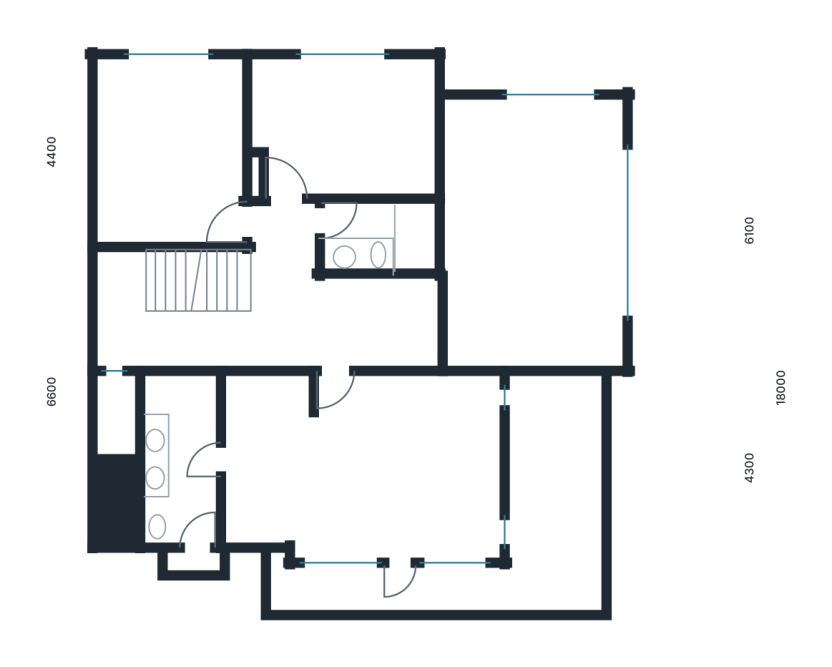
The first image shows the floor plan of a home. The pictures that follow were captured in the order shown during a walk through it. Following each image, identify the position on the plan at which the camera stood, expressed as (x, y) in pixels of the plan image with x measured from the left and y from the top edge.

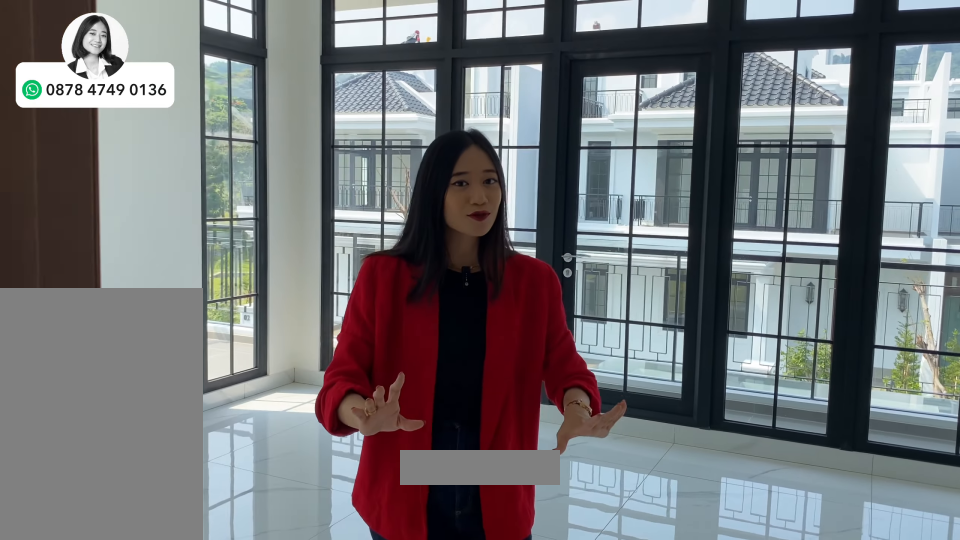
(421, 438)
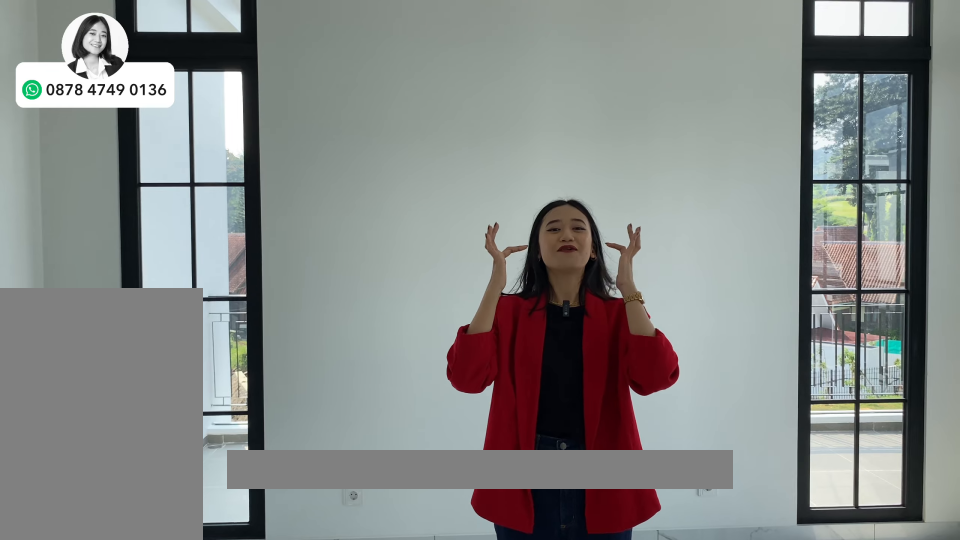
(421, 438)
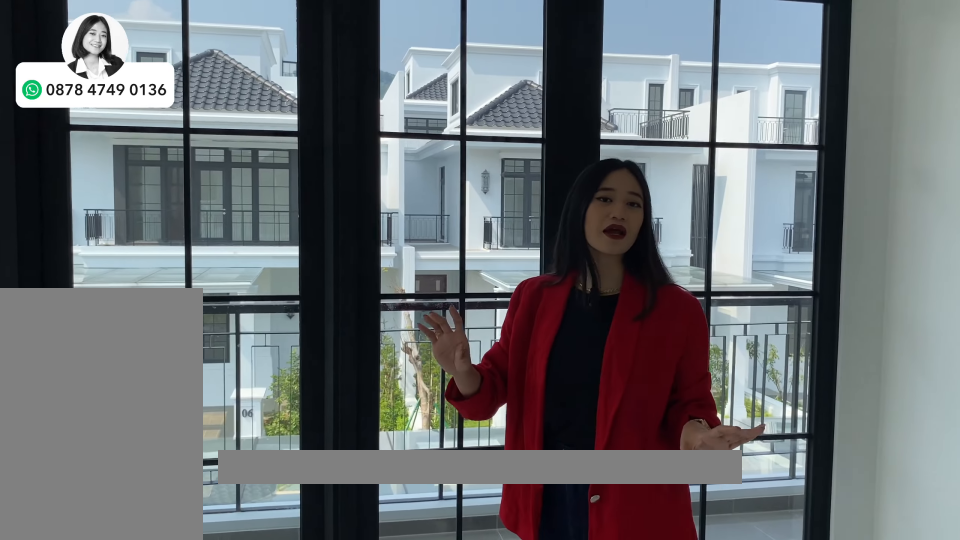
(263, 414)
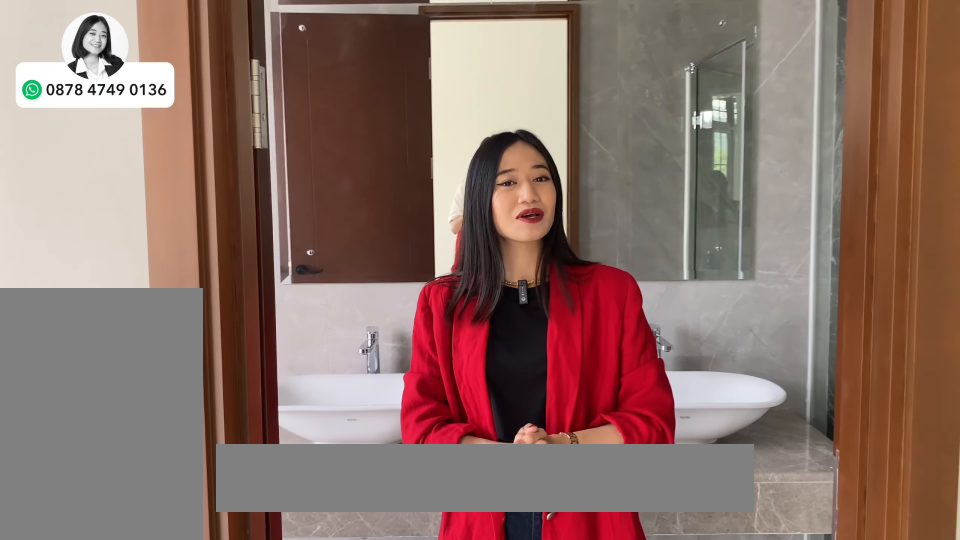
(192, 449)
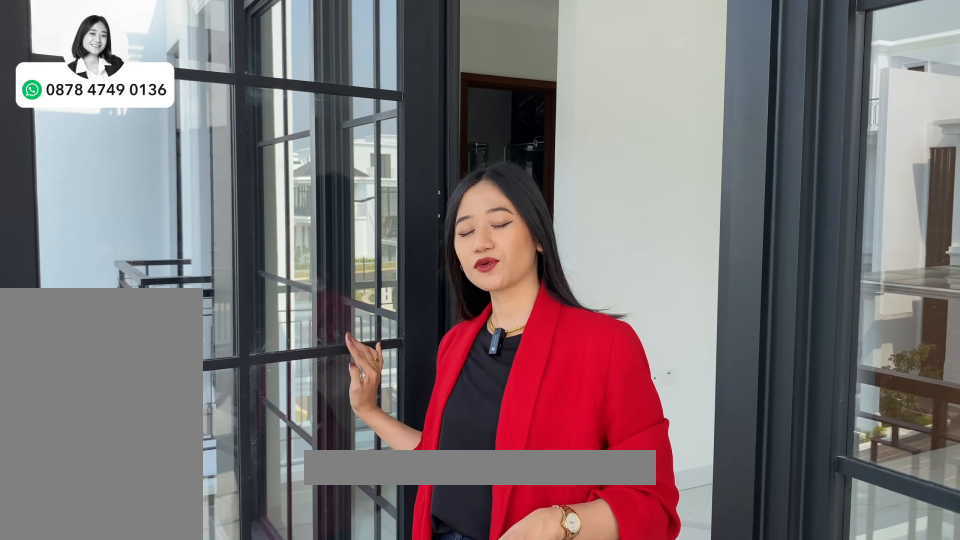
(436, 593)
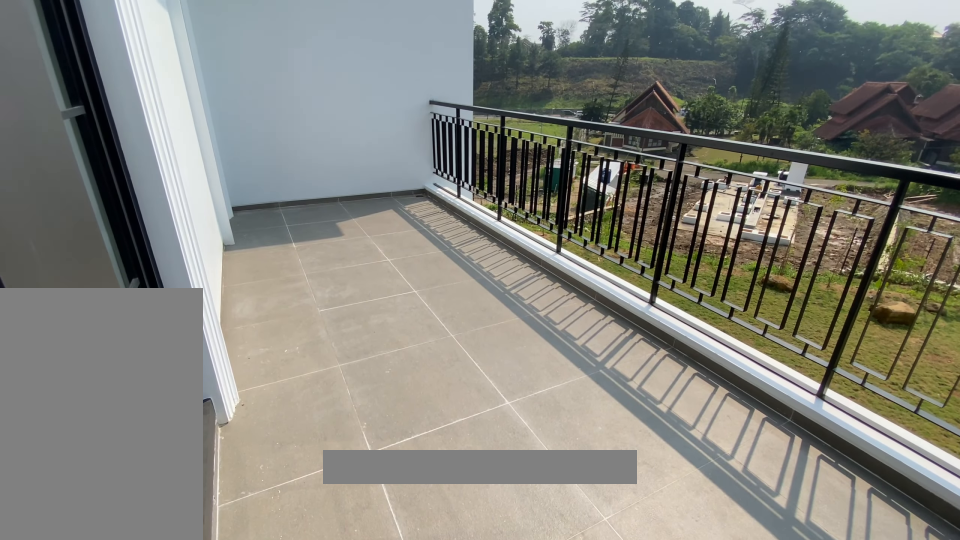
(566, 479)
